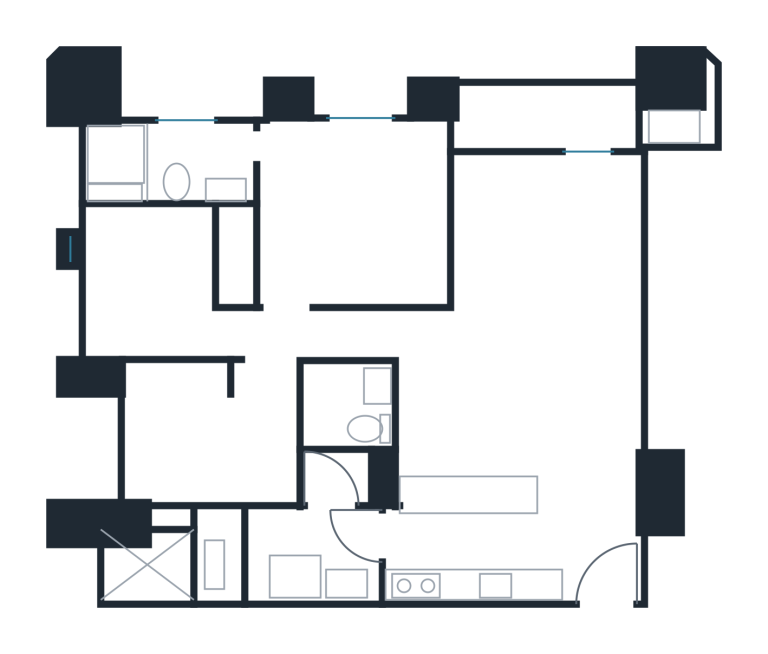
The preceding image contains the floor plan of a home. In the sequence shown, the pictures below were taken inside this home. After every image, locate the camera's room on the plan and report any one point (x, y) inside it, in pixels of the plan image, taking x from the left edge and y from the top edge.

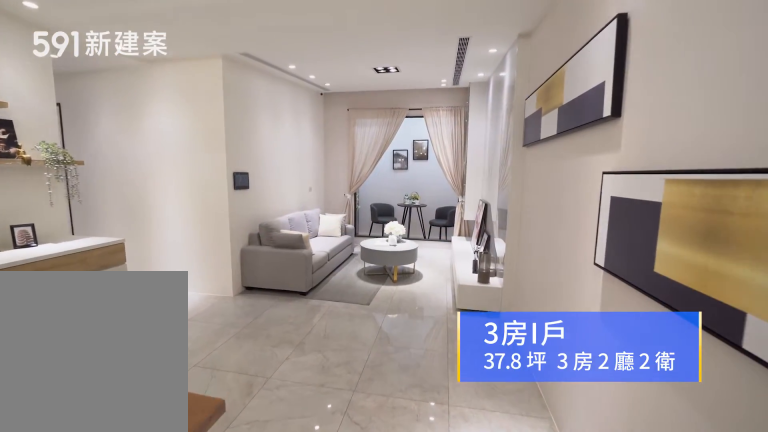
(535, 231)
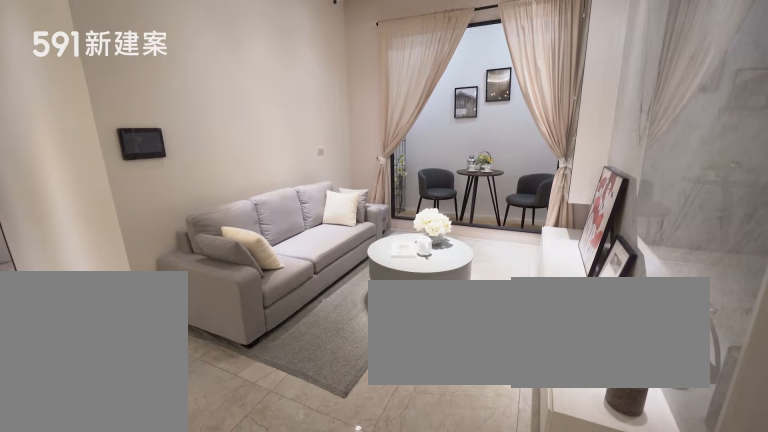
(535, 231)
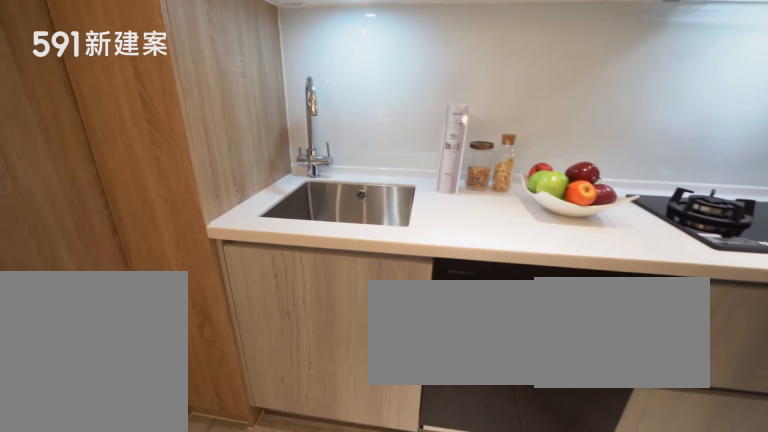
(453, 558)
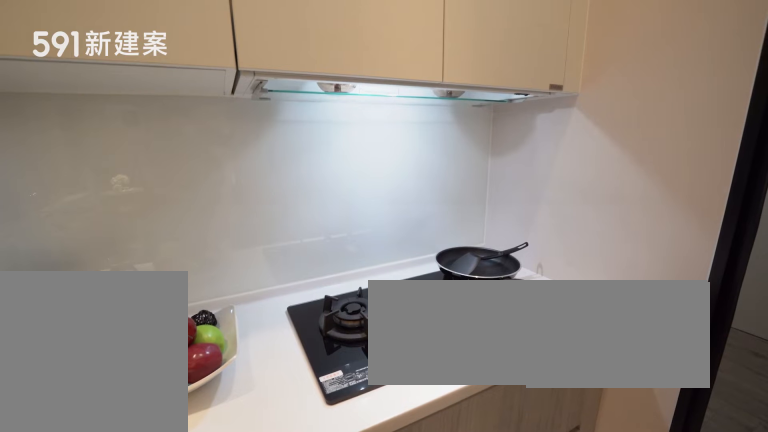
(453, 558)
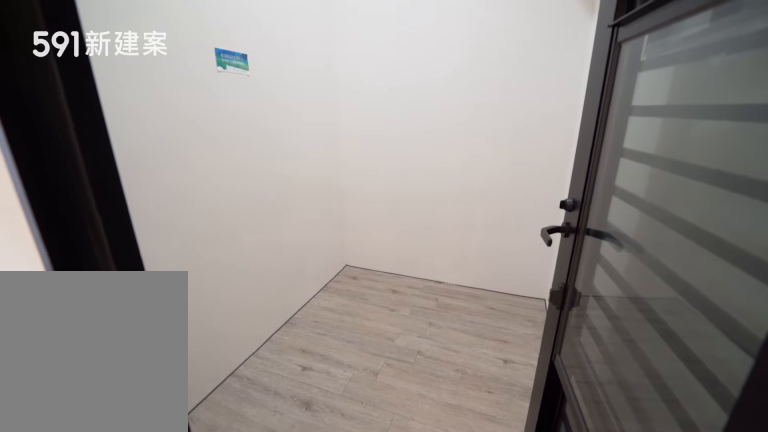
(308, 556)
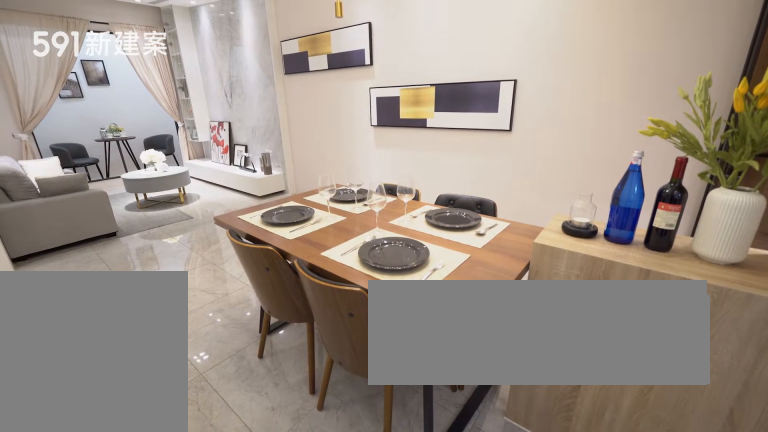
(483, 413)
